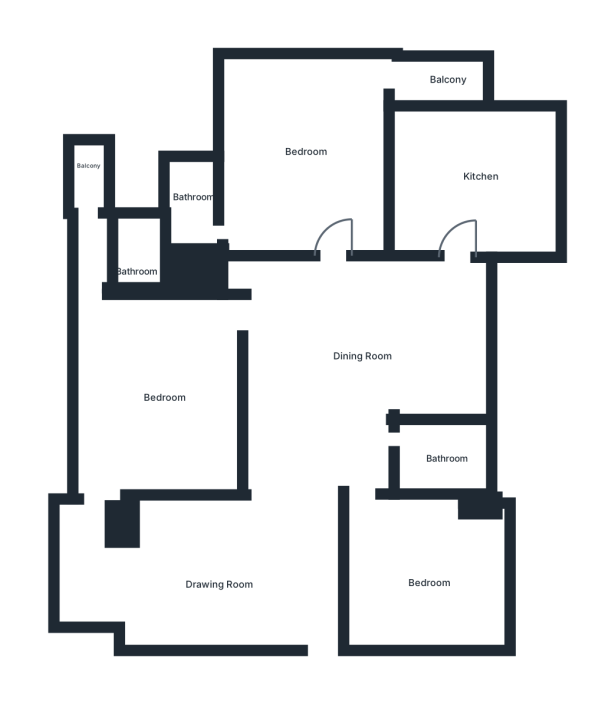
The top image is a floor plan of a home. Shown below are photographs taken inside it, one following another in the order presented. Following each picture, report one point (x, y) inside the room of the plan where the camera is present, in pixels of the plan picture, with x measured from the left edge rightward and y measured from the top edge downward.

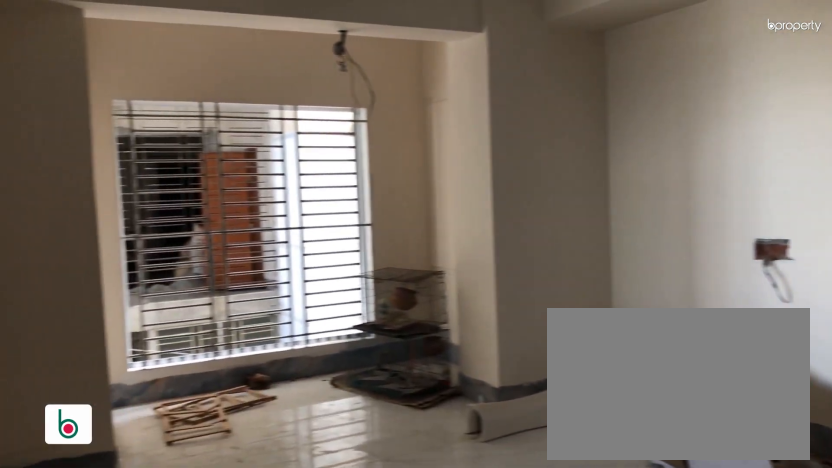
(211, 577)
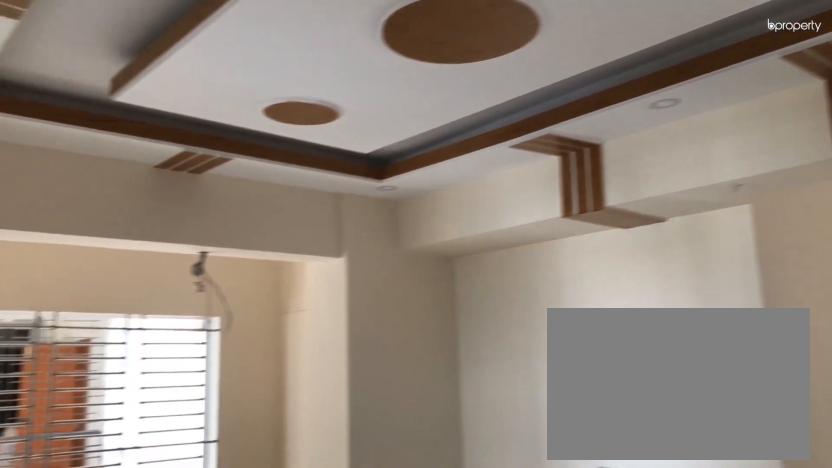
(210, 577)
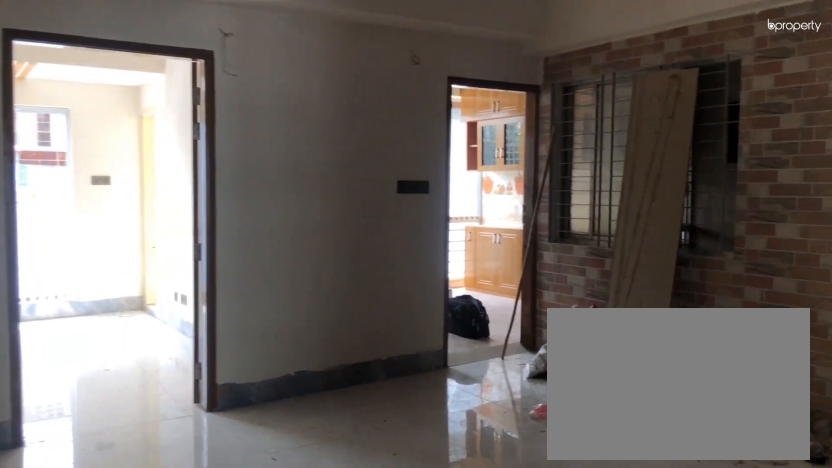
(358, 366)
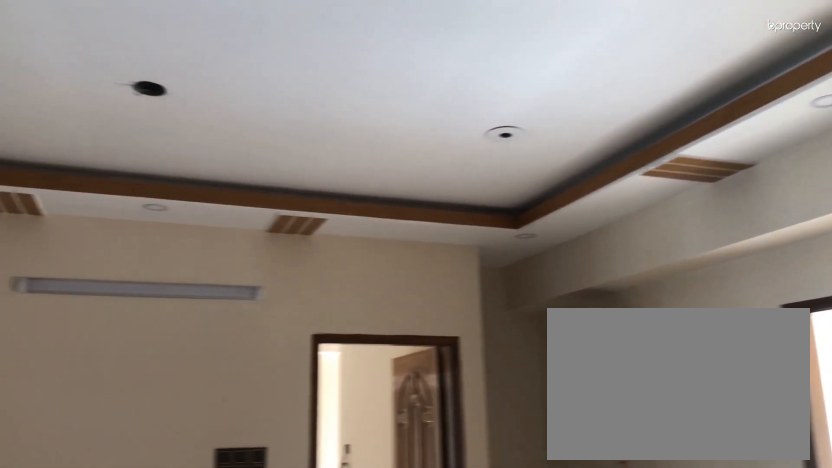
(372, 354)
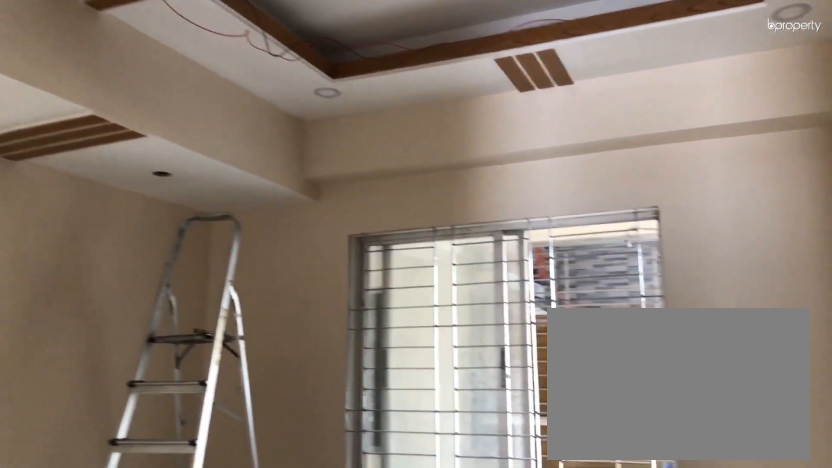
(428, 570)
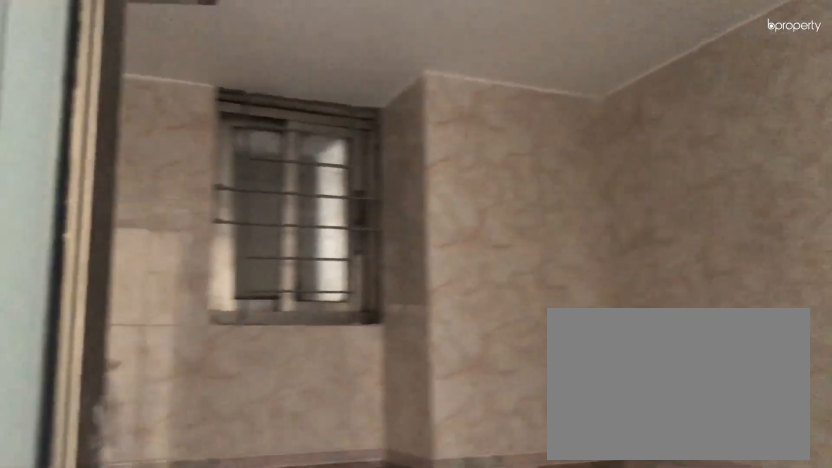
(438, 455)
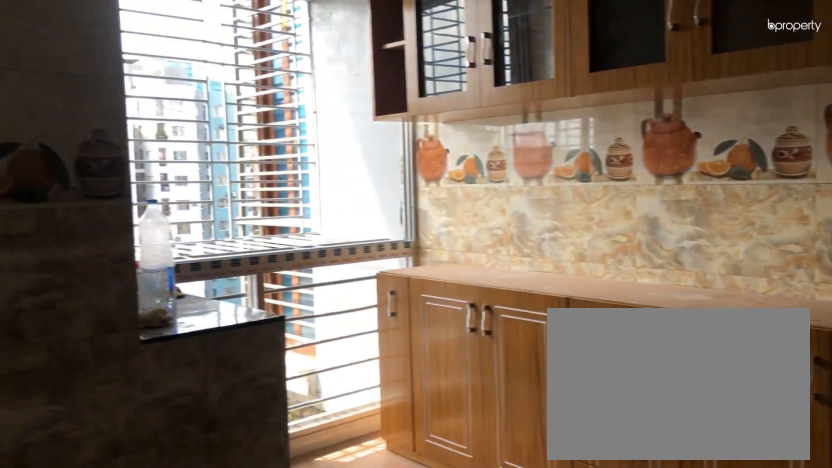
(474, 172)
